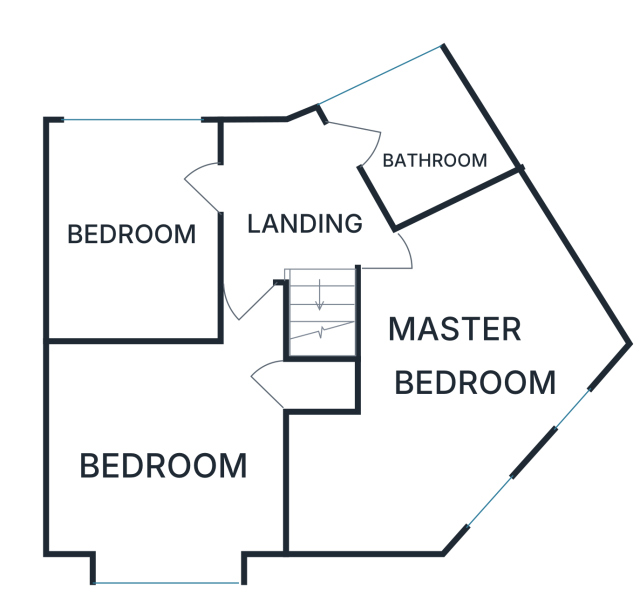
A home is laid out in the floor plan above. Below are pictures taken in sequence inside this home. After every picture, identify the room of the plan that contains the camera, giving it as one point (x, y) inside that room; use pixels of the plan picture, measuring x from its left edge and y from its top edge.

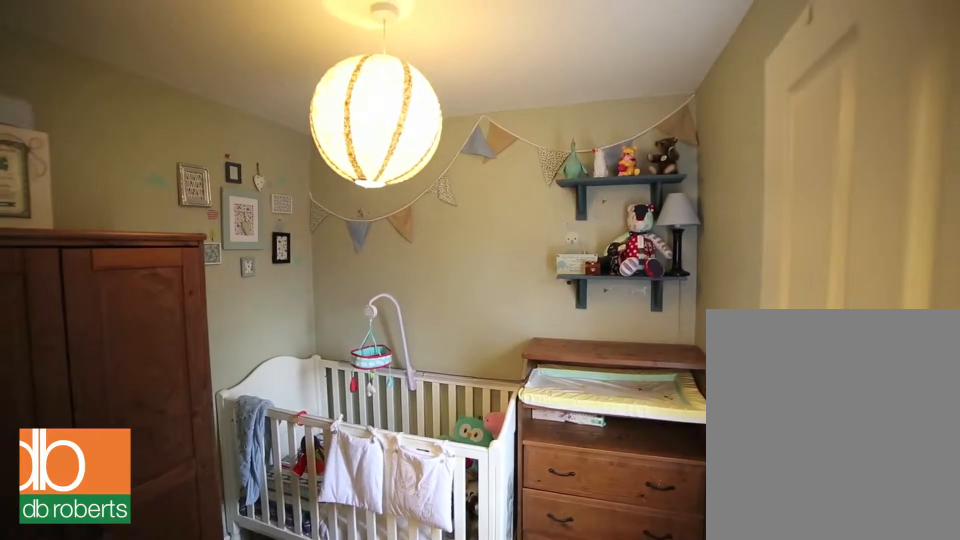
(134, 230)
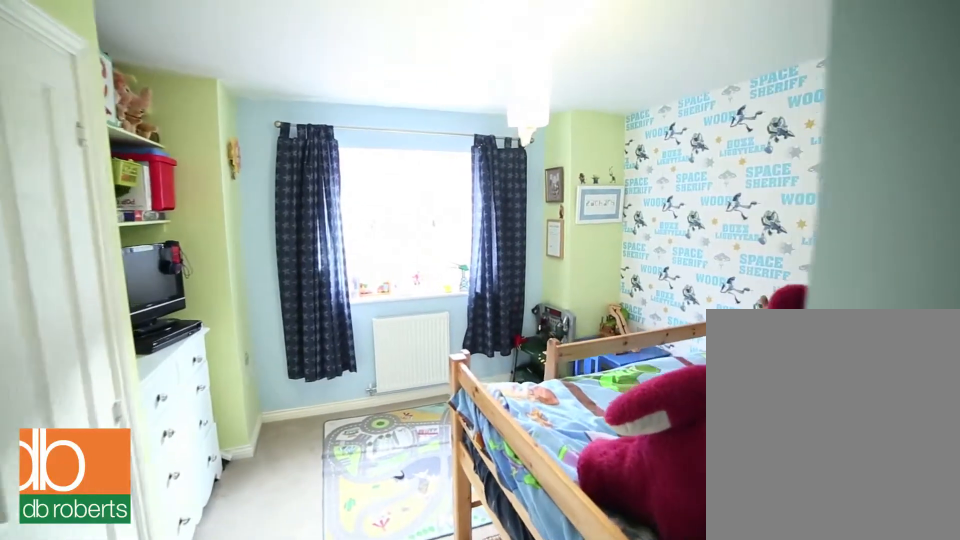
(165, 451)
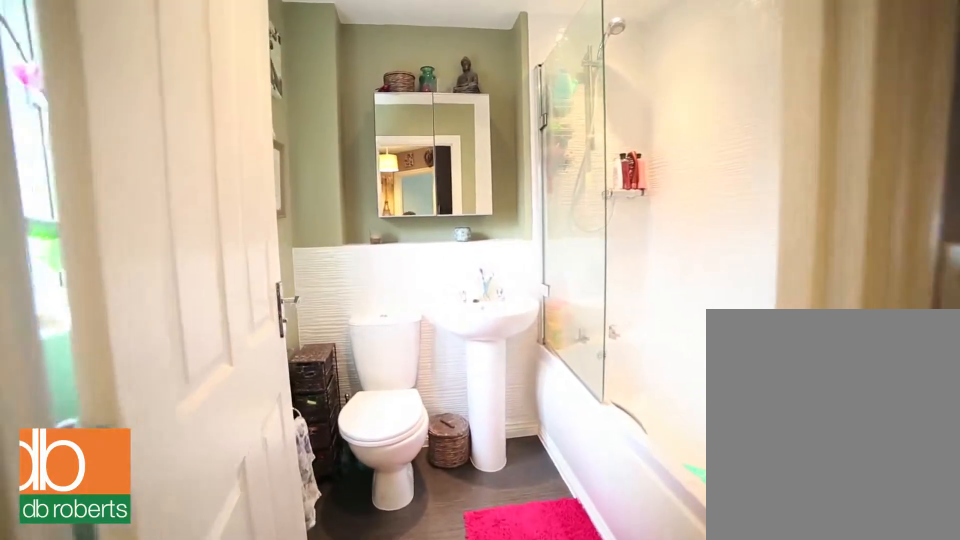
(420, 138)
